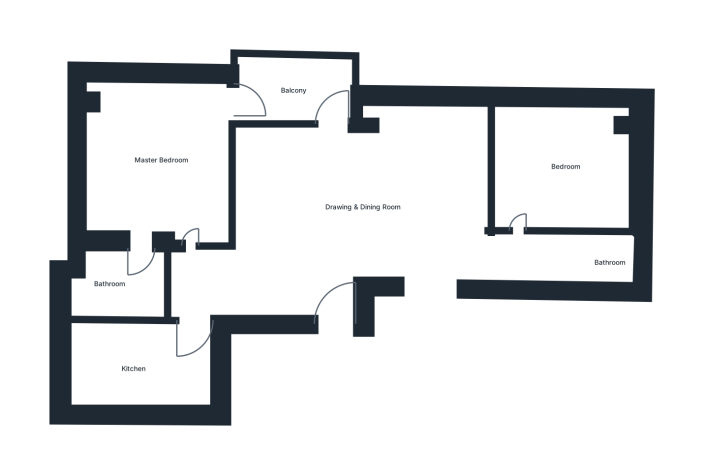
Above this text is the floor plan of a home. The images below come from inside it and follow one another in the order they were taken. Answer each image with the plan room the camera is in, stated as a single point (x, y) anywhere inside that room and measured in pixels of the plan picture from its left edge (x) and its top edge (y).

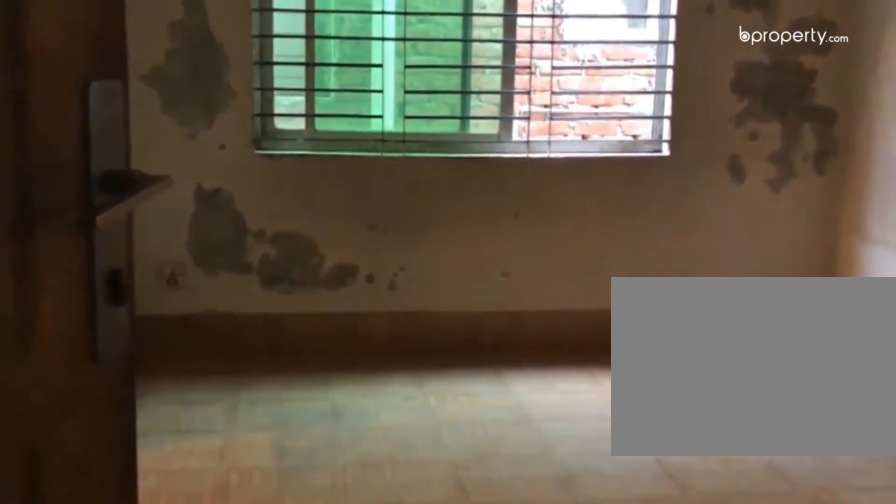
(433, 255)
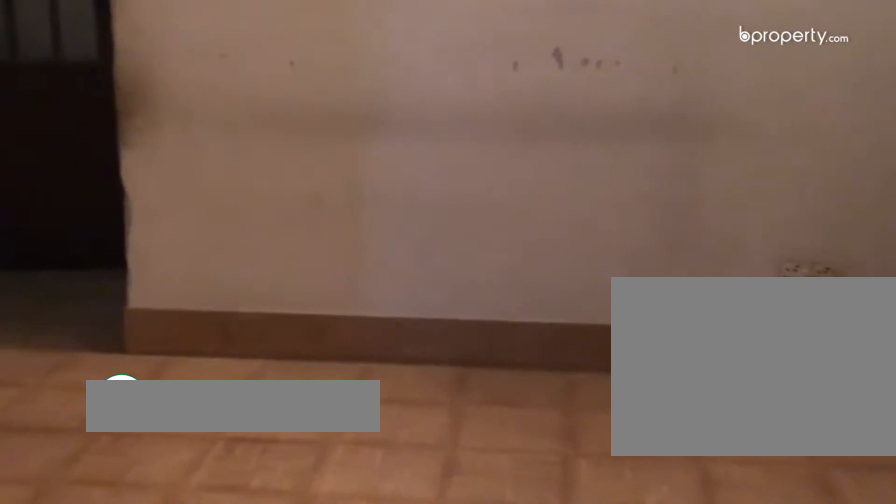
(345, 213)
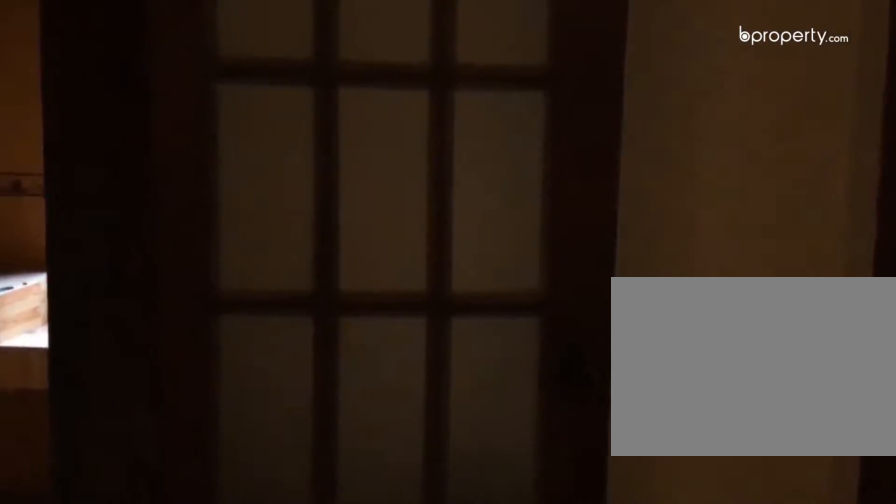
(194, 308)
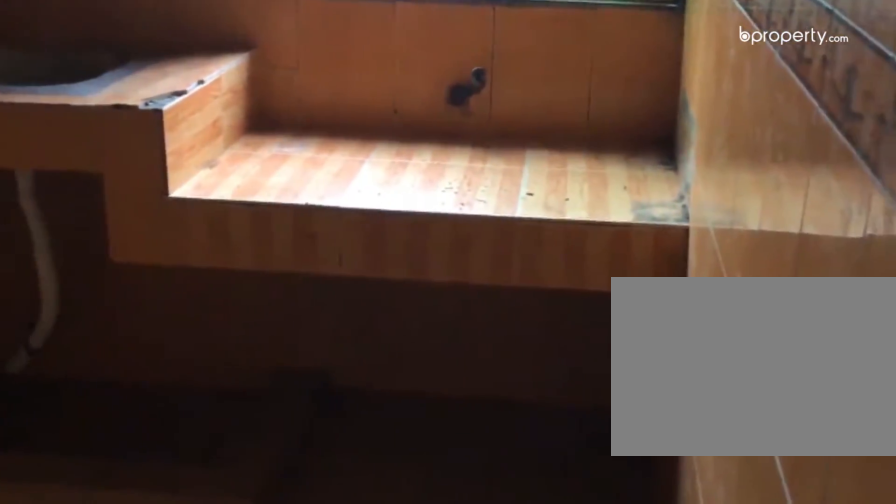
(150, 365)
